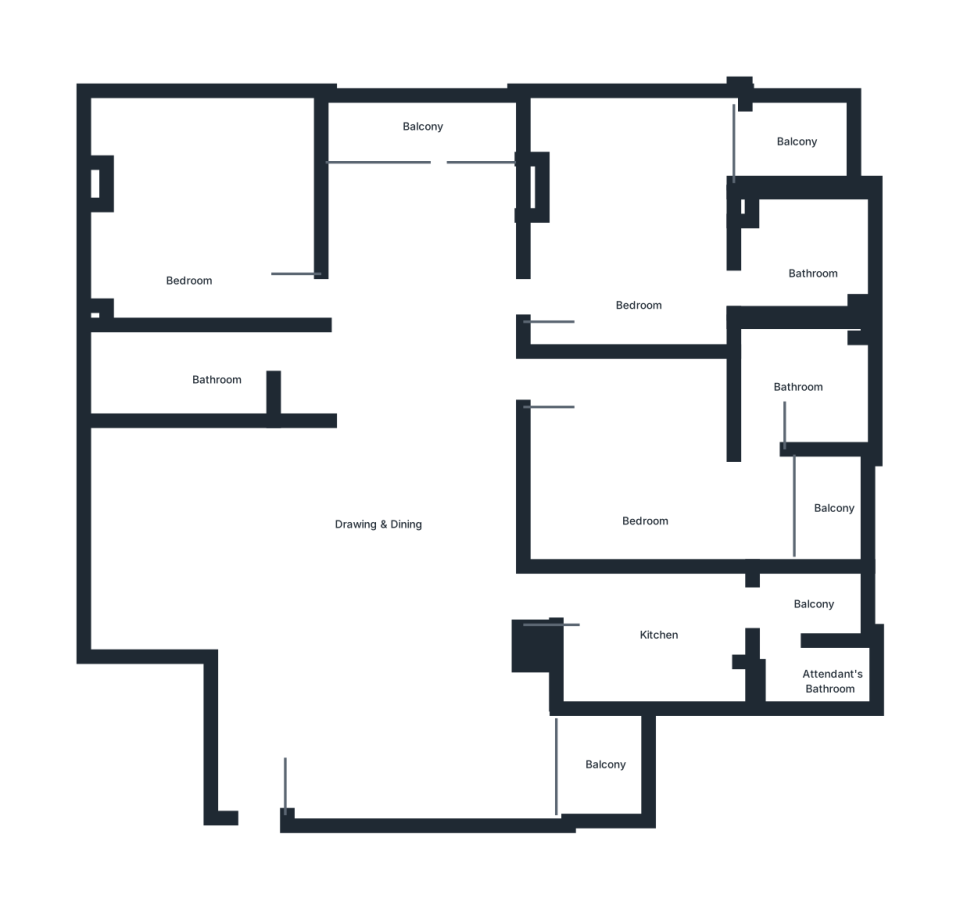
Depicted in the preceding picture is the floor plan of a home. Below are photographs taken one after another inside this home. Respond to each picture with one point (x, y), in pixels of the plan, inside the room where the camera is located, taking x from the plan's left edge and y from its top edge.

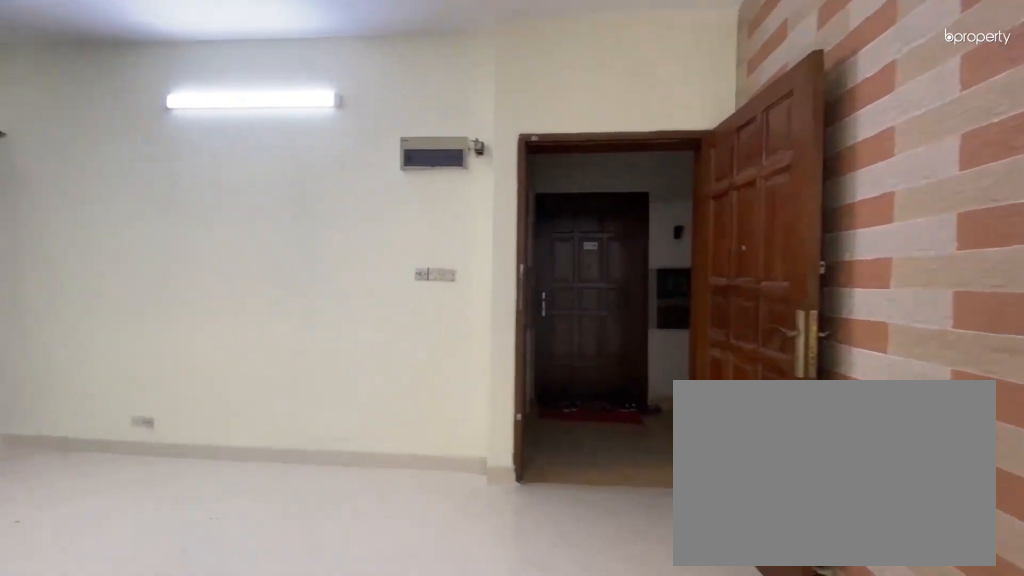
(386, 502)
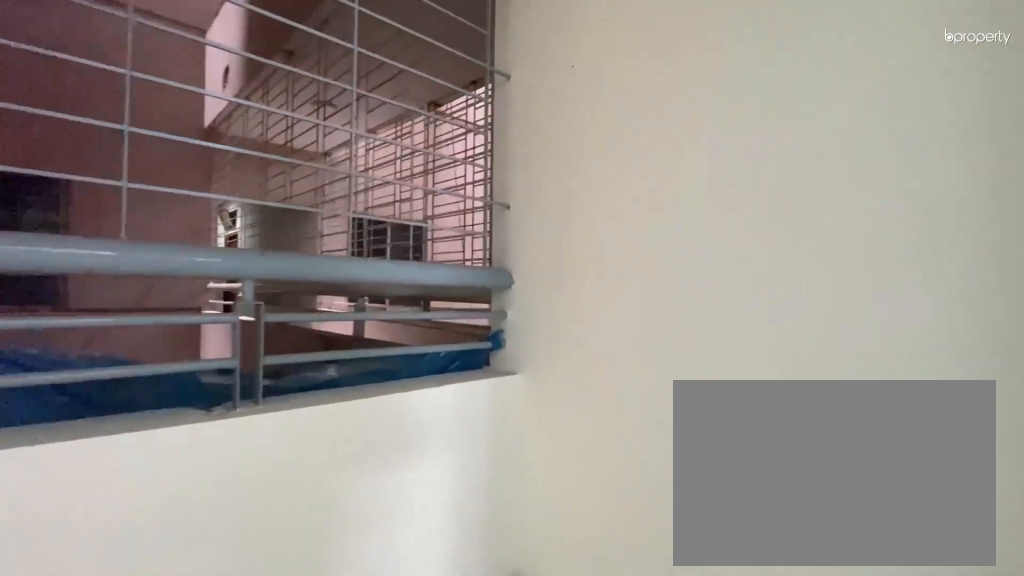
(609, 764)
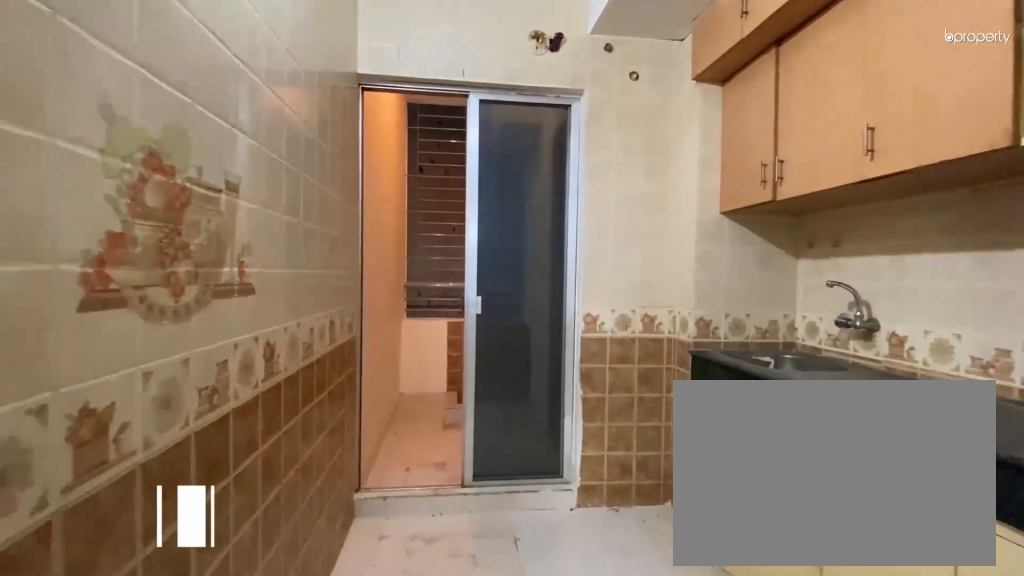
(673, 649)
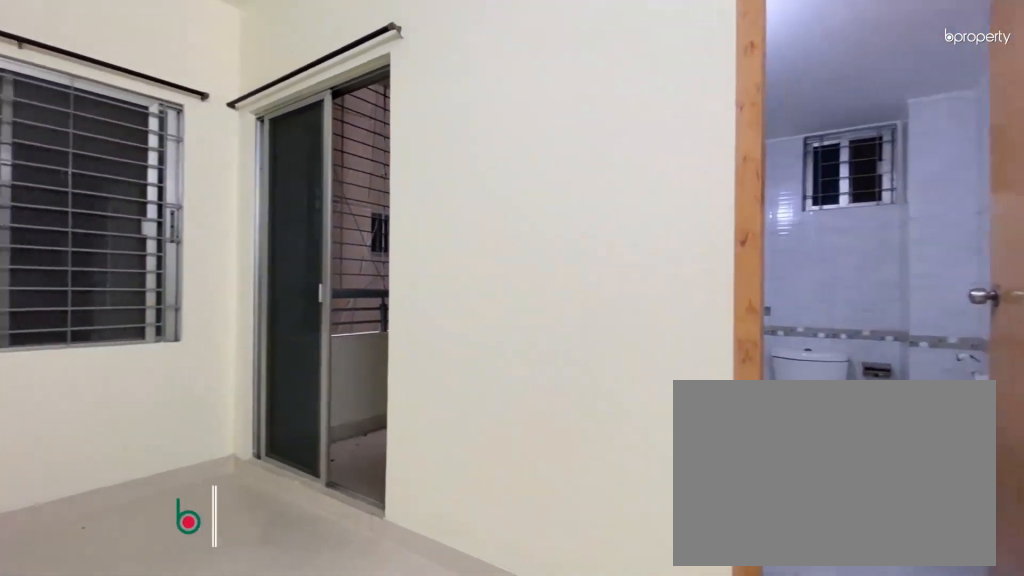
(639, 253)
